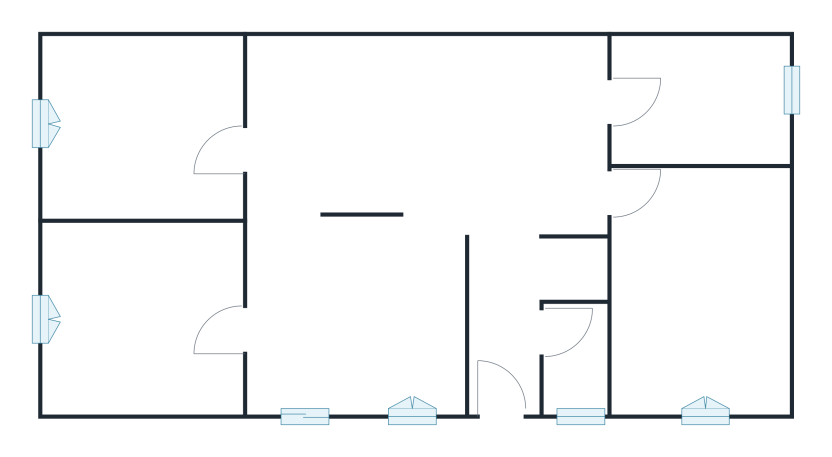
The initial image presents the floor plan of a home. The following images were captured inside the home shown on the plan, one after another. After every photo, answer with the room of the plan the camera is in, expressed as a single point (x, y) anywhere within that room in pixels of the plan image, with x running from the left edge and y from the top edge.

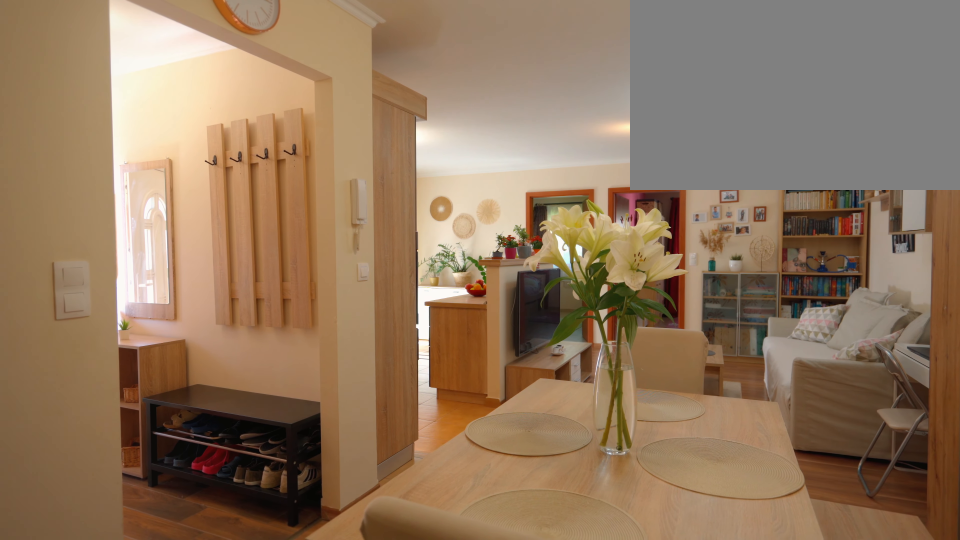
(458, 128)
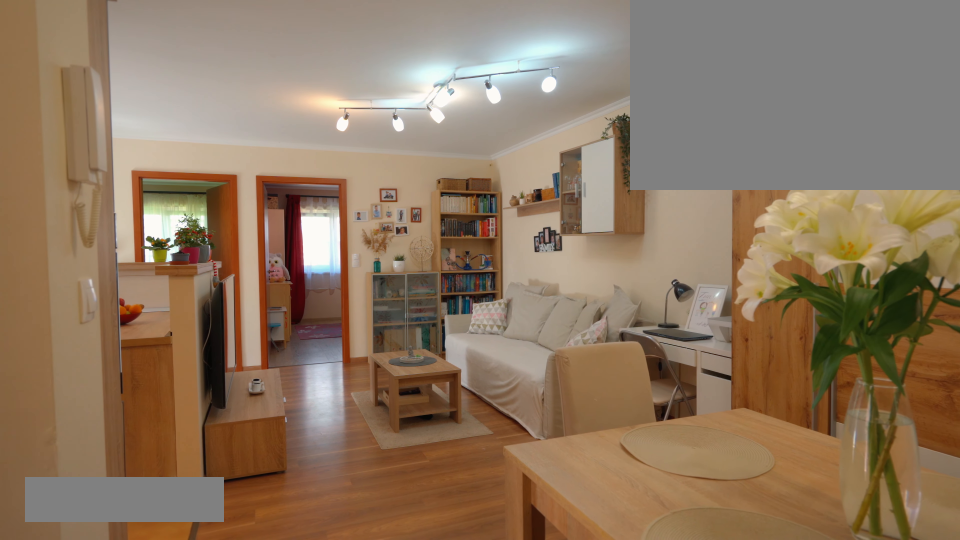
(458, 128)
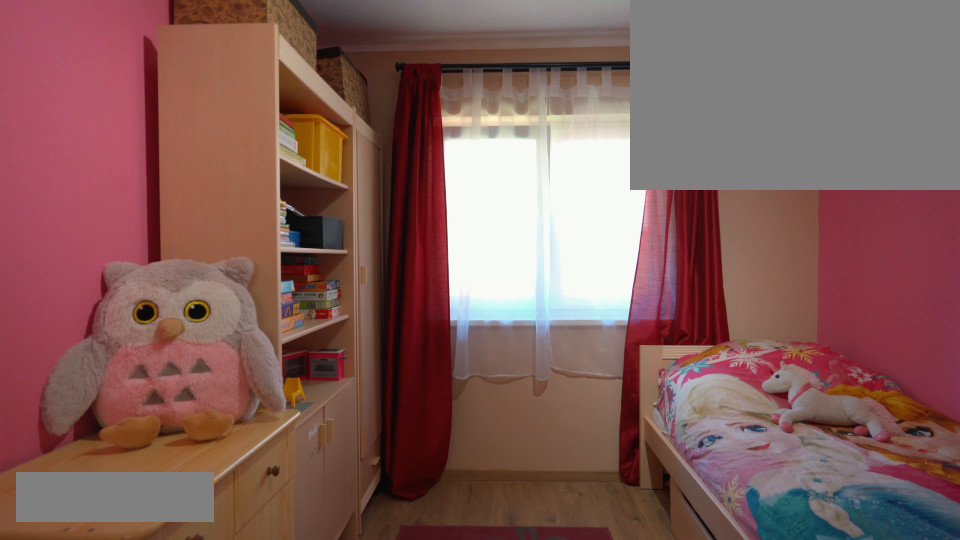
(144, 123)
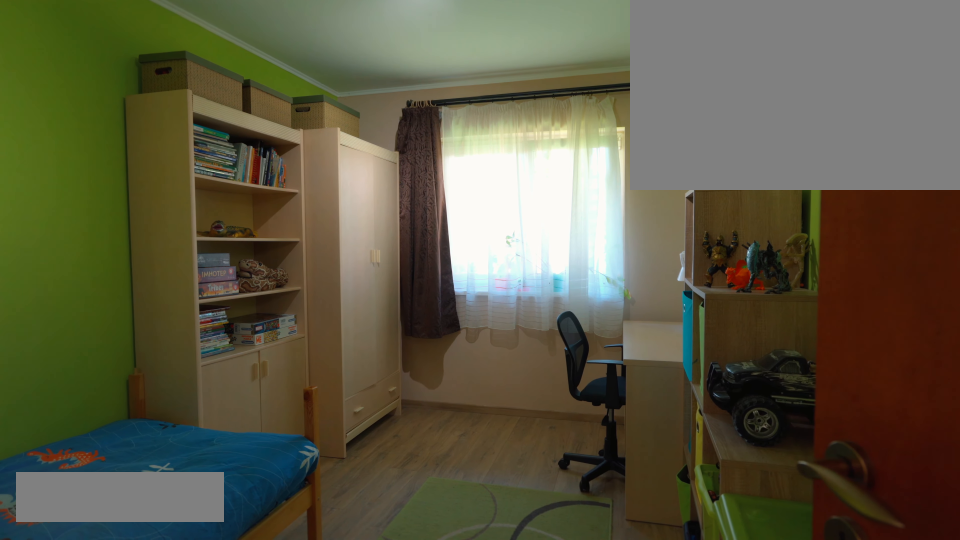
(142, 307)
